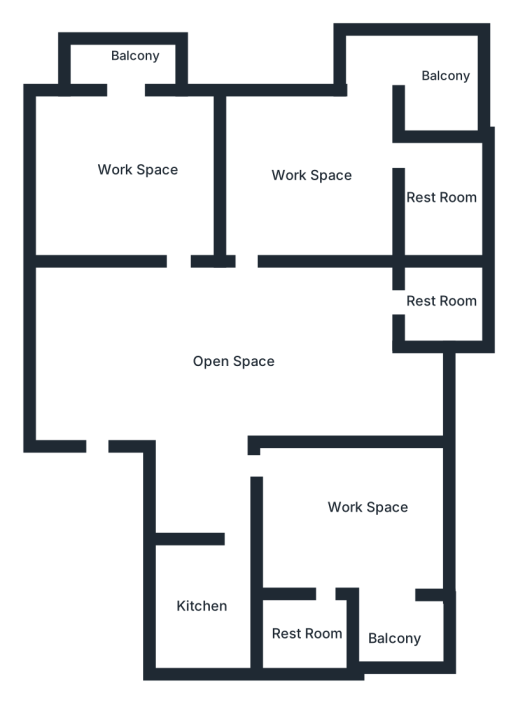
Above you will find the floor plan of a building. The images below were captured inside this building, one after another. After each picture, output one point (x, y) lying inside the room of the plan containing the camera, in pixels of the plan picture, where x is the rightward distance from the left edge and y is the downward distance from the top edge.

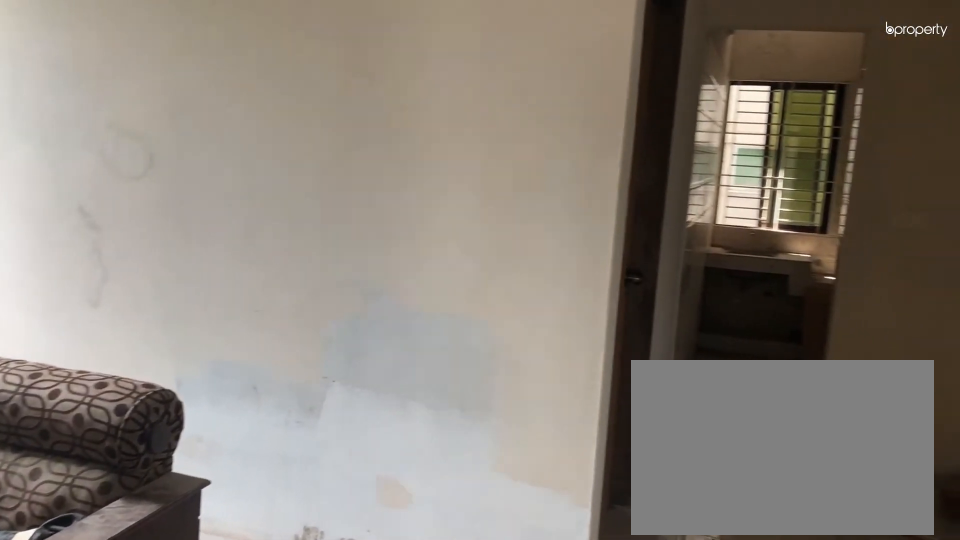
(227, 382)
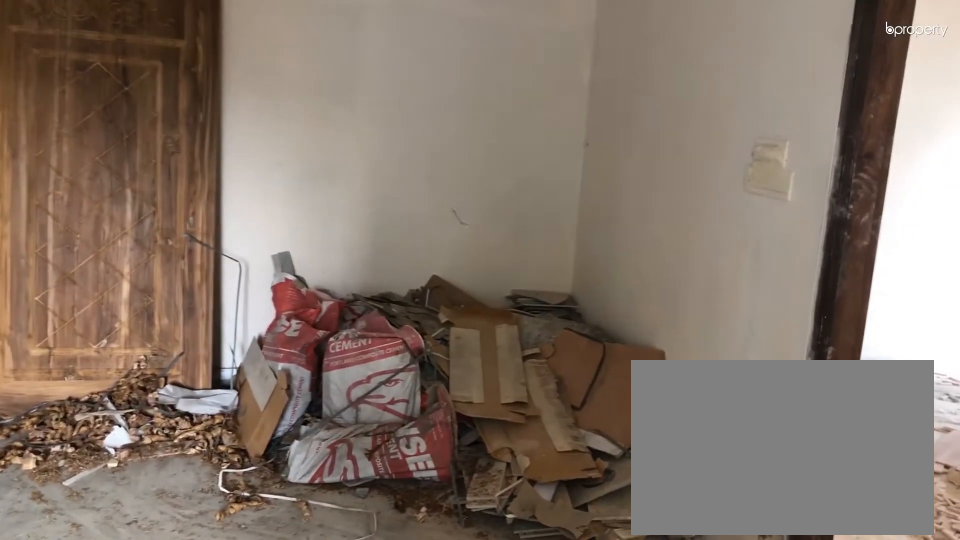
(227, 381)
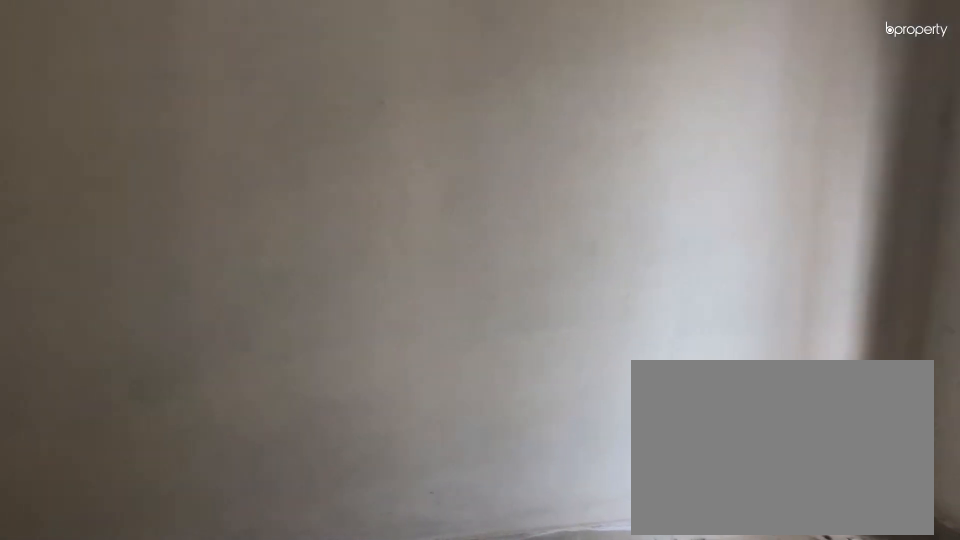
(137, 165)
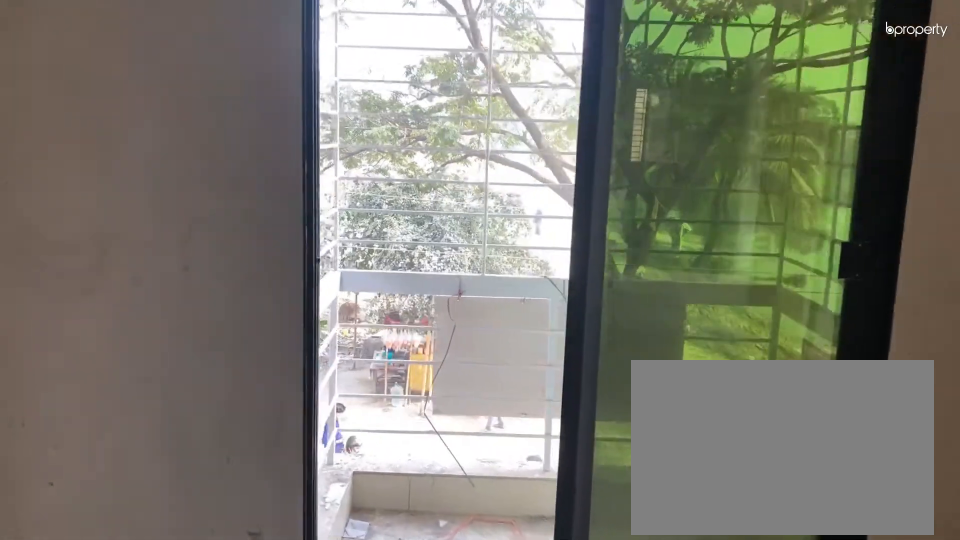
(130, 107)
